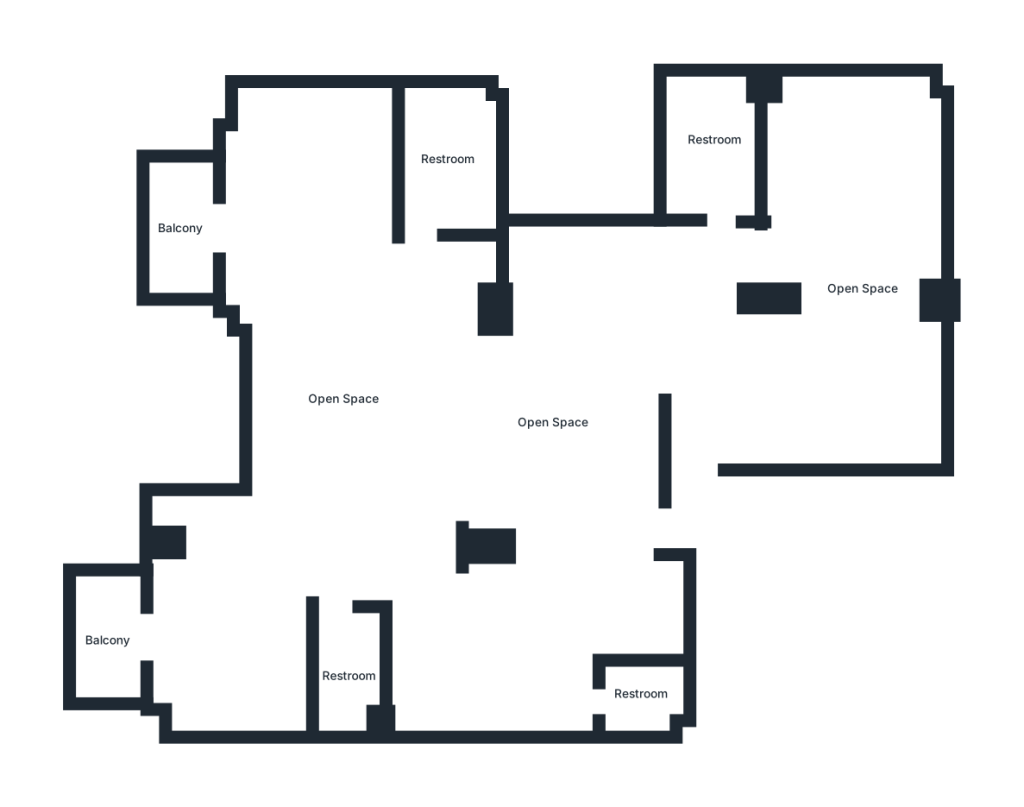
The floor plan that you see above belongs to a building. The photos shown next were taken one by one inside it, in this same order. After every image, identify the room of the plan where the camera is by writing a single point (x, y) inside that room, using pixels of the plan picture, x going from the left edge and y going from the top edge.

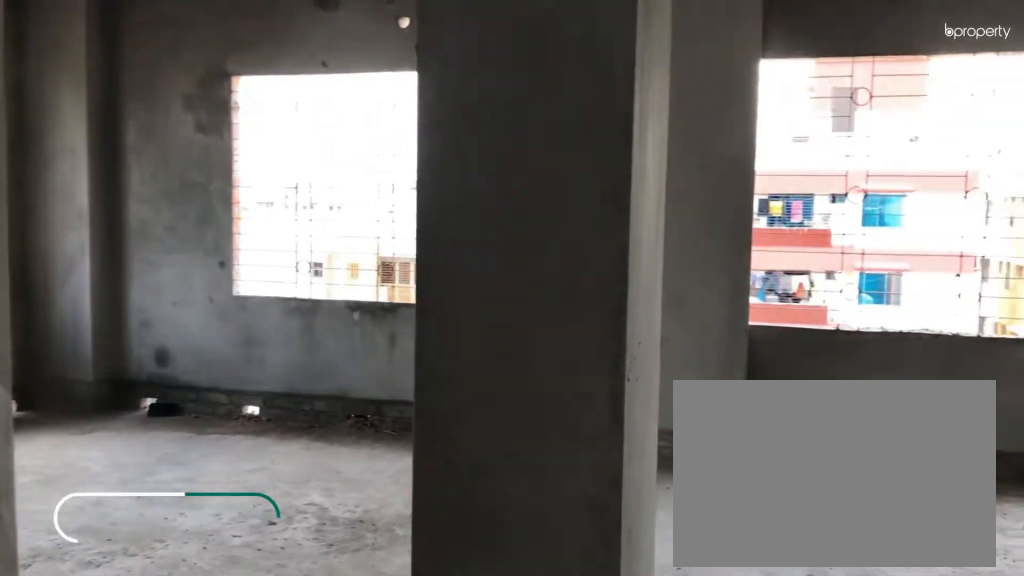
(833, 388)
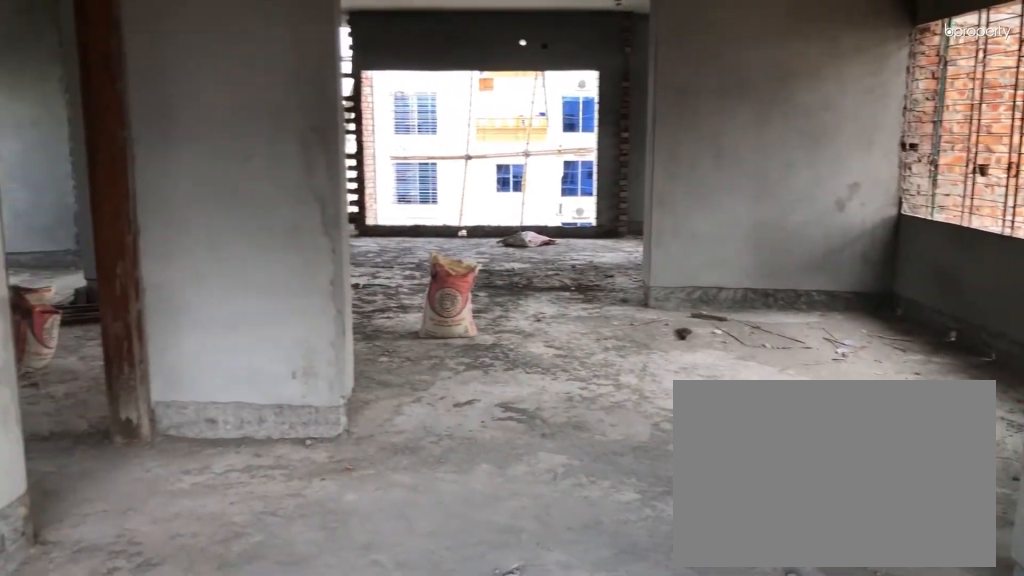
(835, 372)
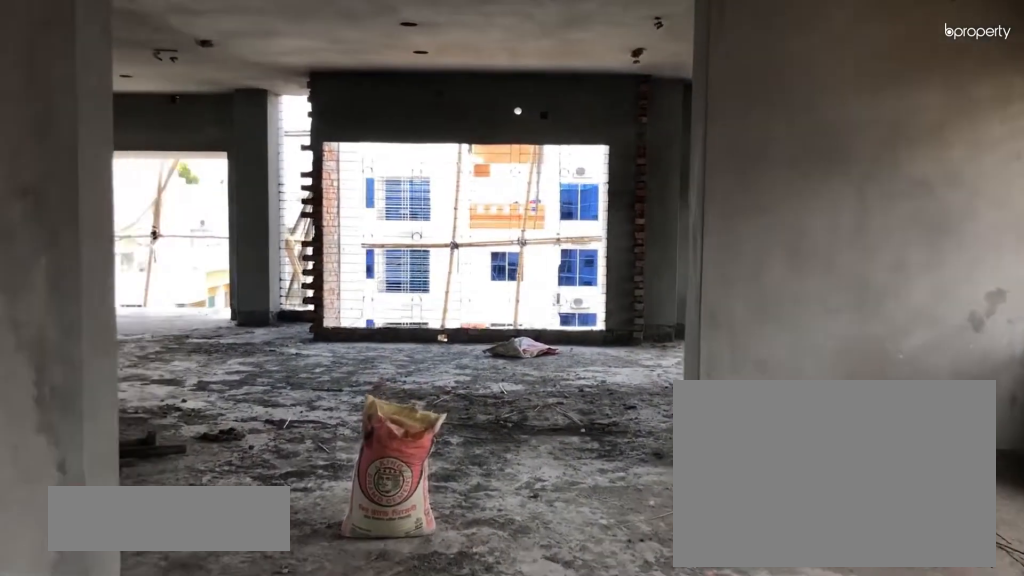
(523, 421)
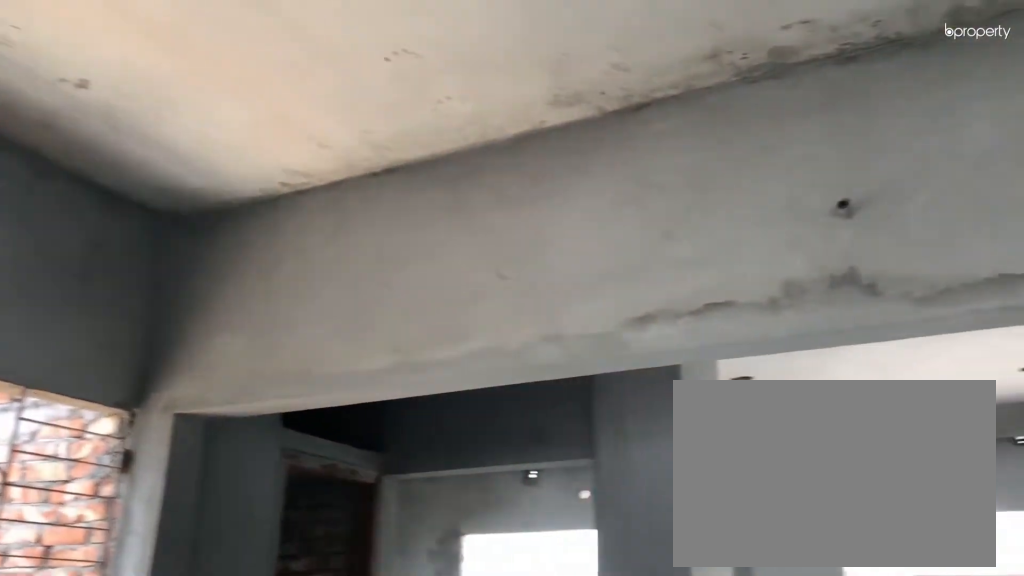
(483, 430)
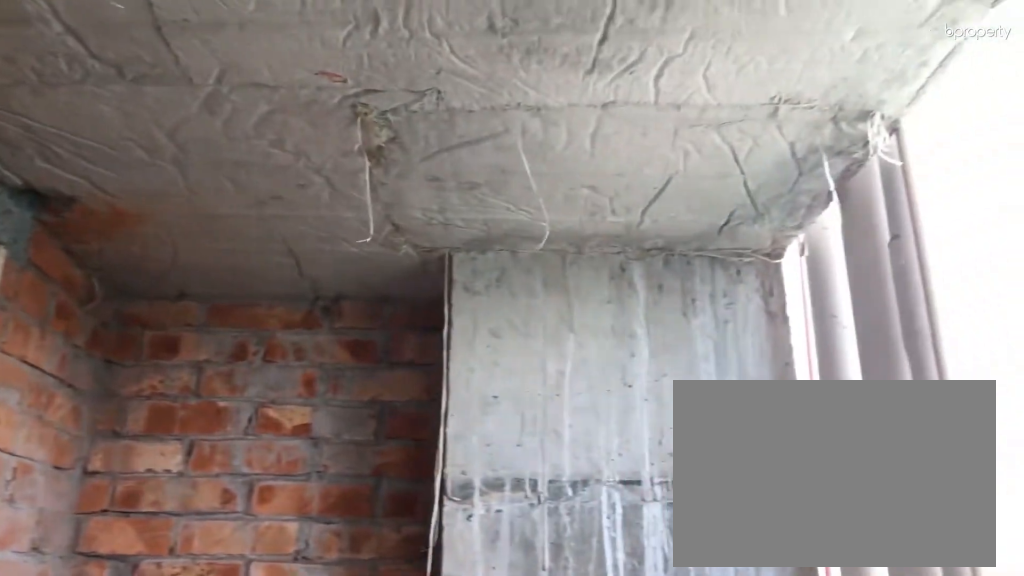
(640, 697)
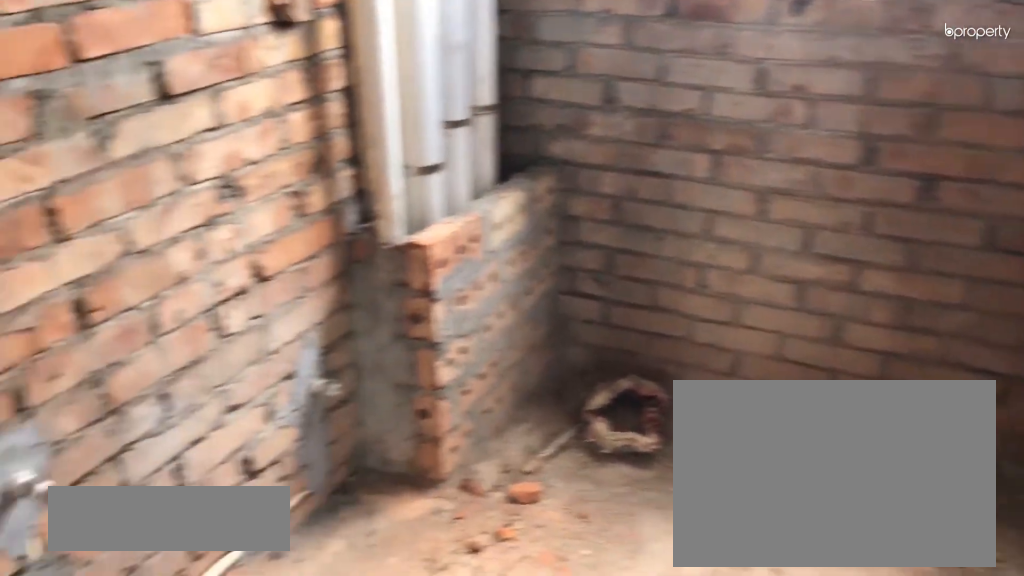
(345, 669)
